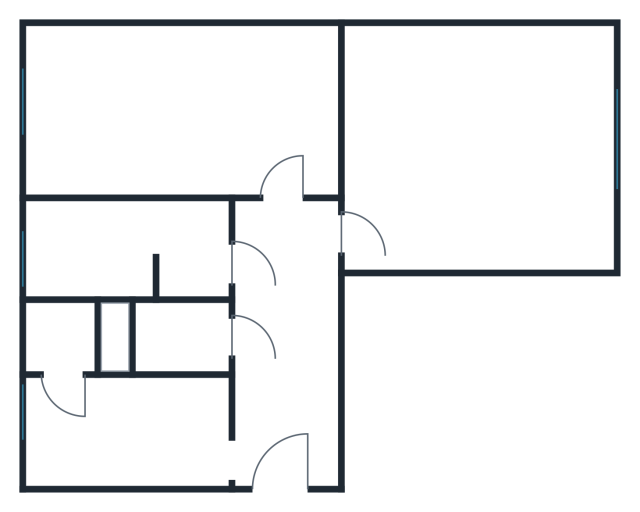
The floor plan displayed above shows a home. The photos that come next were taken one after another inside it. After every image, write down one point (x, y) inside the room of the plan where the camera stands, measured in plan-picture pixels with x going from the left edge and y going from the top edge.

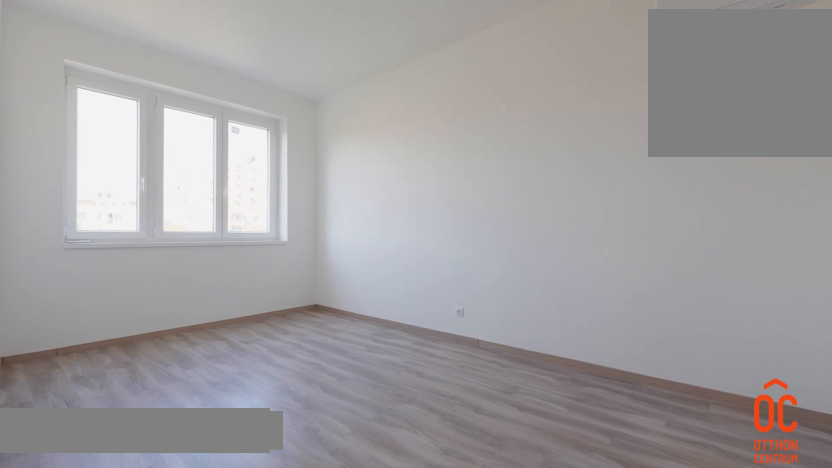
(130, 127)
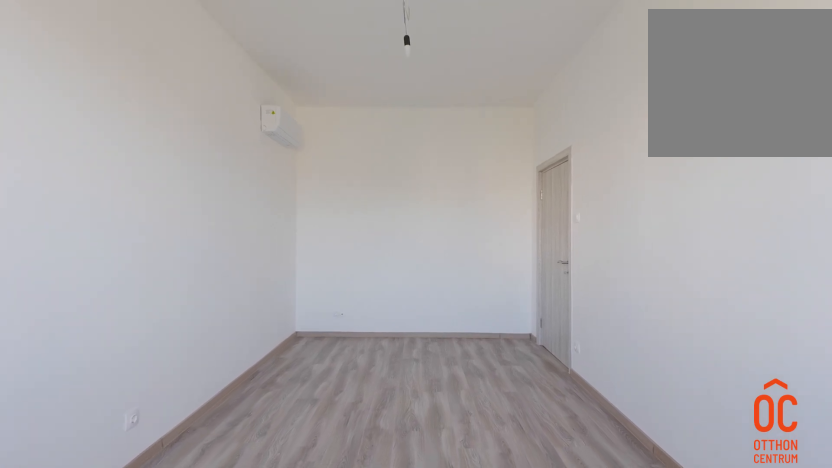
(130, 127)
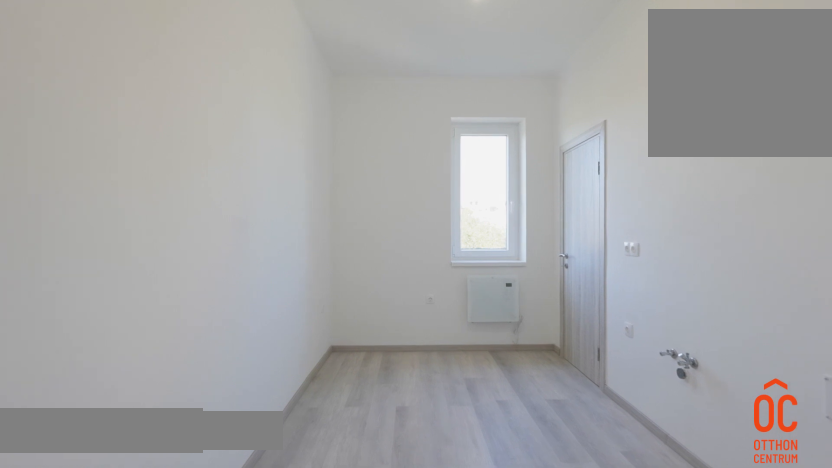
(130, 440)
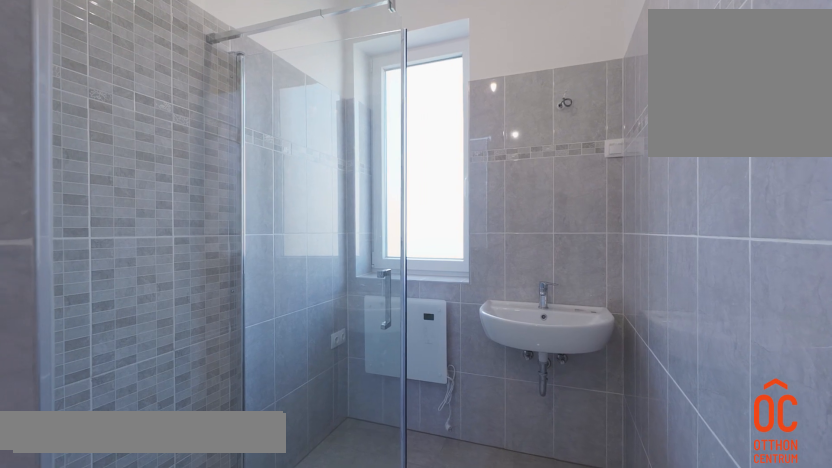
(130, 254)
